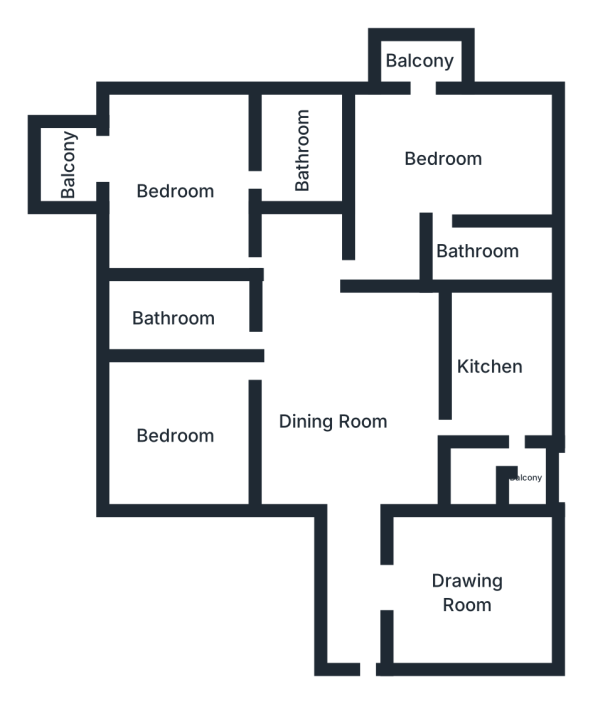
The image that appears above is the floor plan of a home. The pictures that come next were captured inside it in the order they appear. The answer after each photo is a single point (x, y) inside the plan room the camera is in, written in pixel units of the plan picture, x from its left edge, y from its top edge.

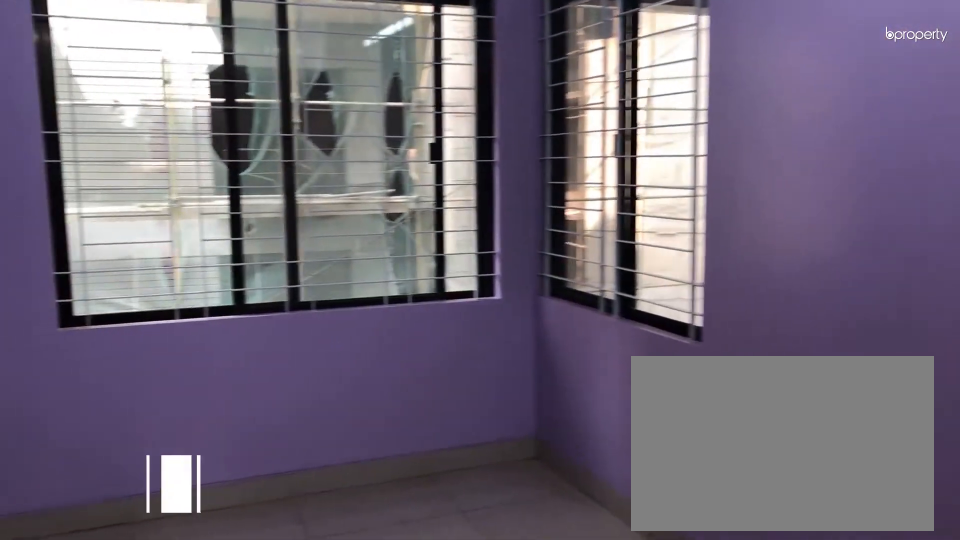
(469, 592)
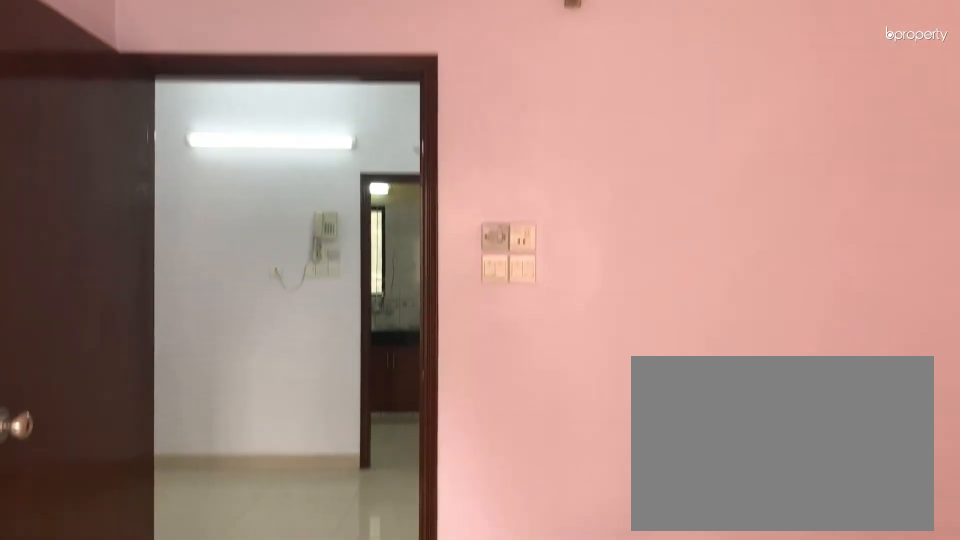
(172, 434)
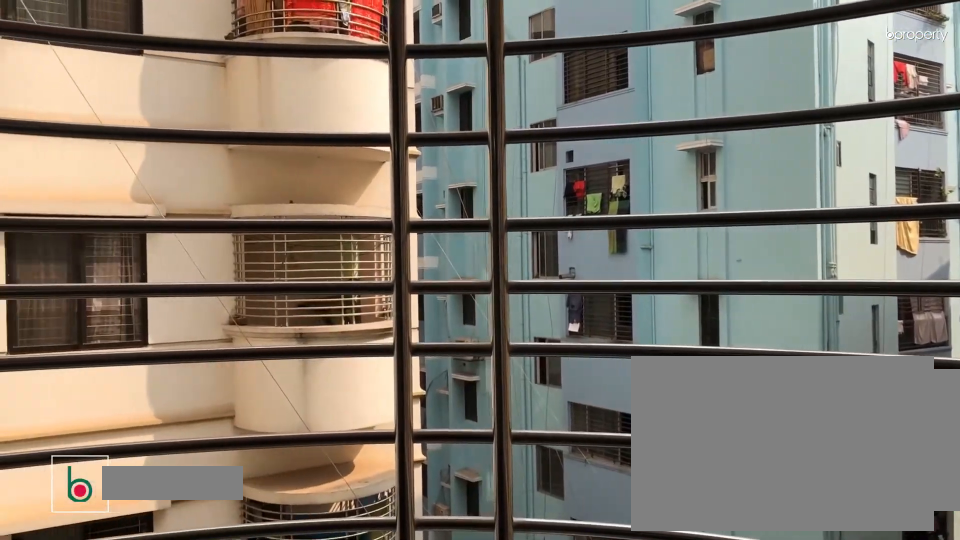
(70, 164)
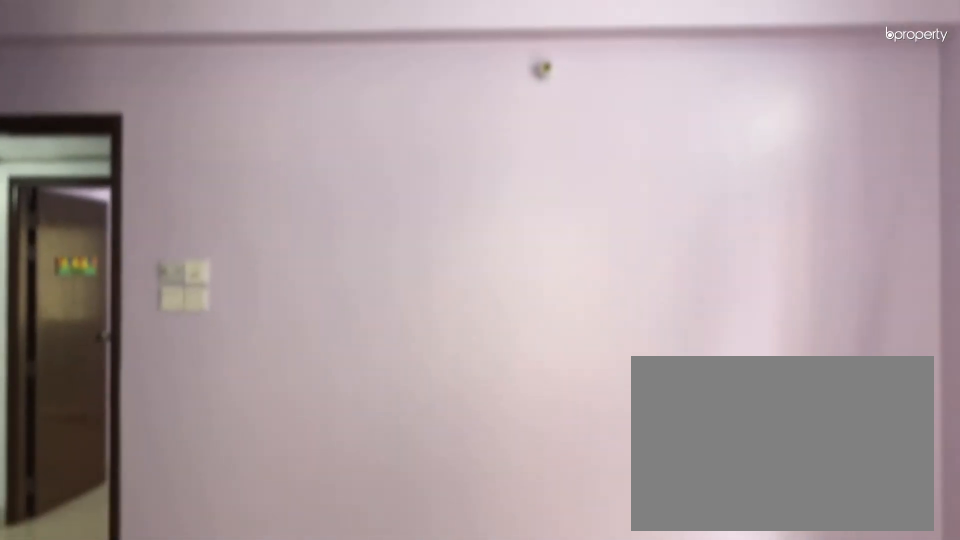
(448, 159)
